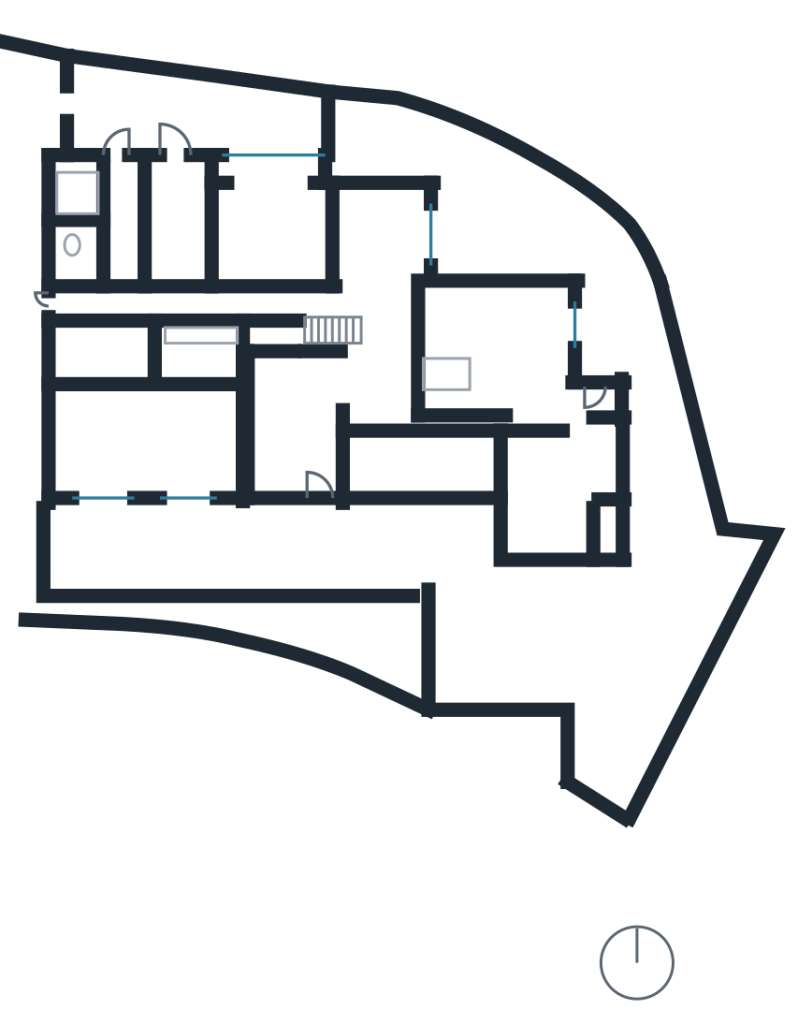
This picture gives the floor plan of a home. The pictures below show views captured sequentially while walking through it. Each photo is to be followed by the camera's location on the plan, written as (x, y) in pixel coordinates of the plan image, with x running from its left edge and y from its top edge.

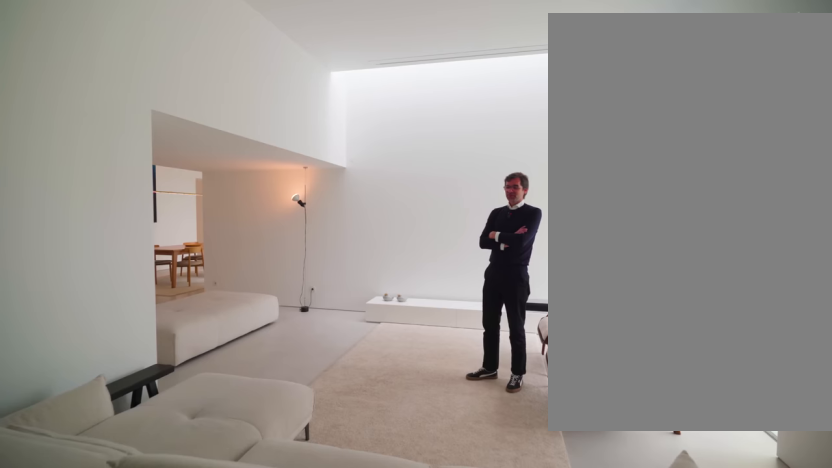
(520, 417)
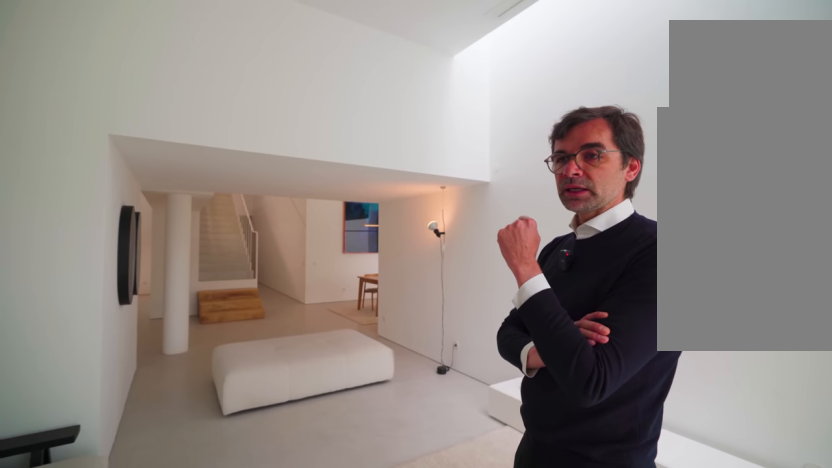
(553, 395)
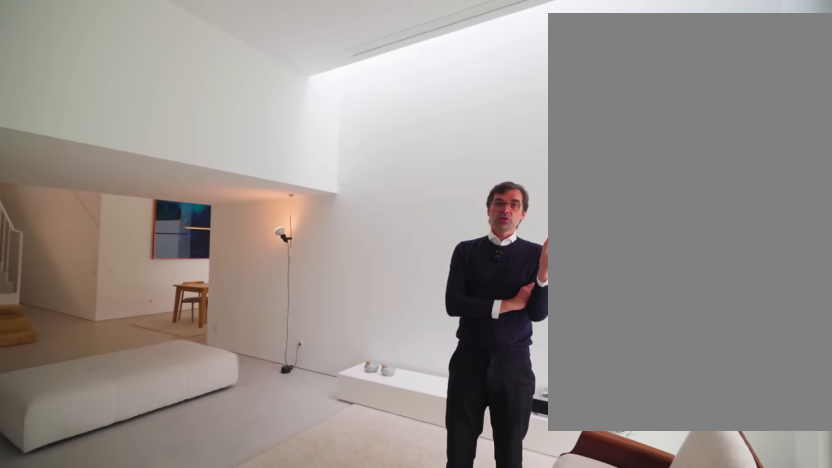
(549, 371)
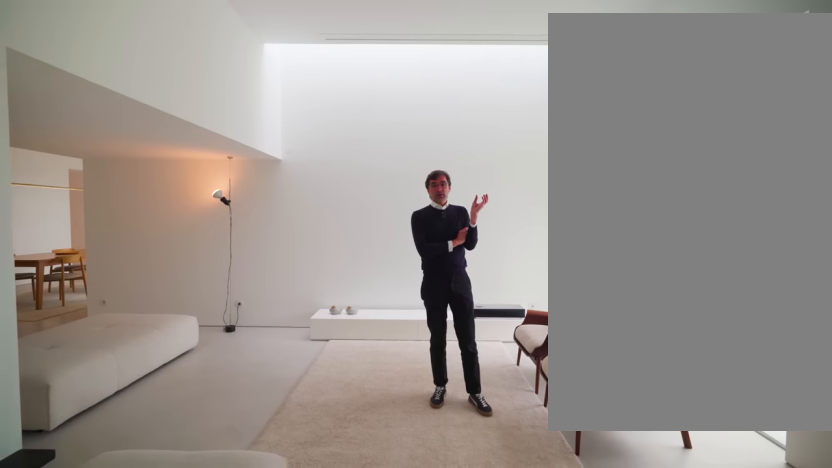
(527, 363)
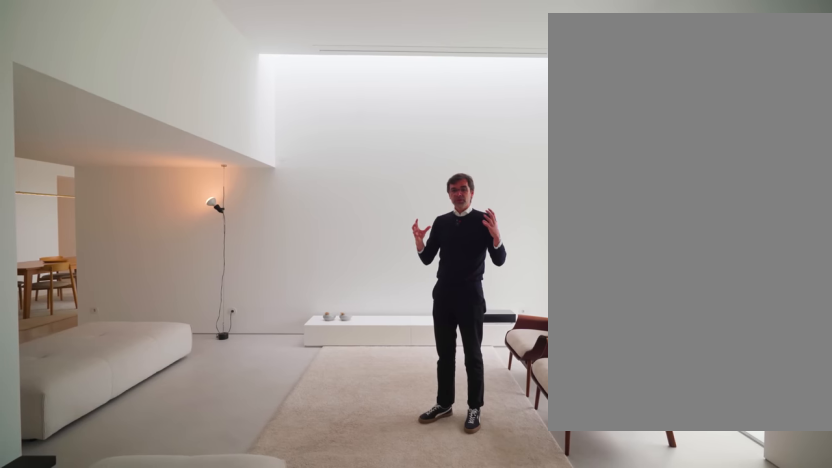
(527, 364)
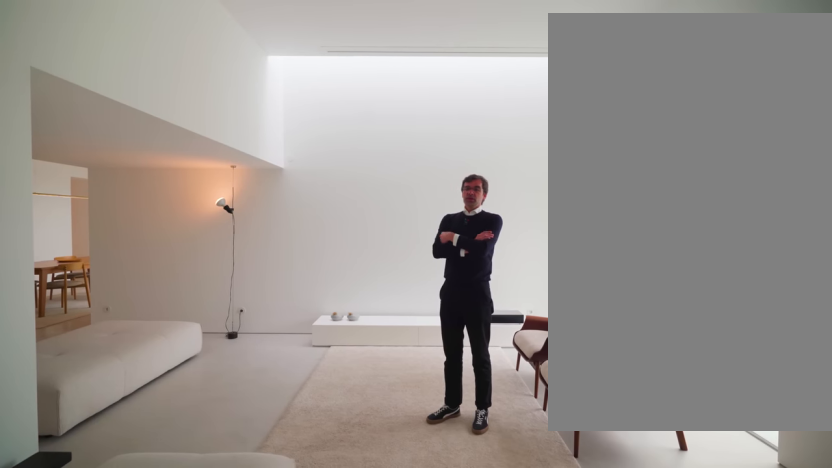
(527, 363)
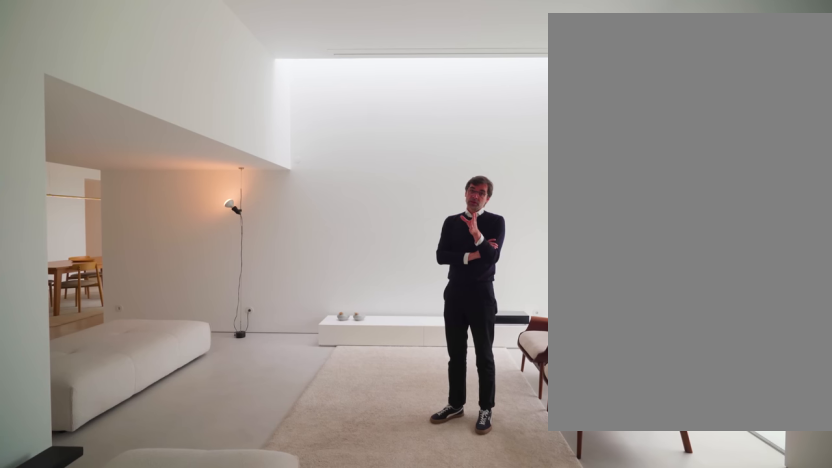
(527, 363)
